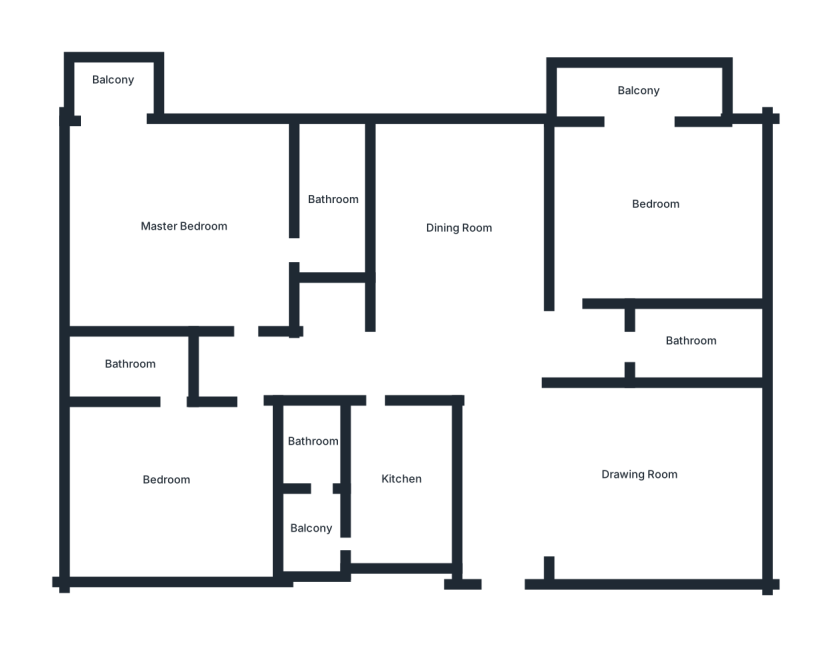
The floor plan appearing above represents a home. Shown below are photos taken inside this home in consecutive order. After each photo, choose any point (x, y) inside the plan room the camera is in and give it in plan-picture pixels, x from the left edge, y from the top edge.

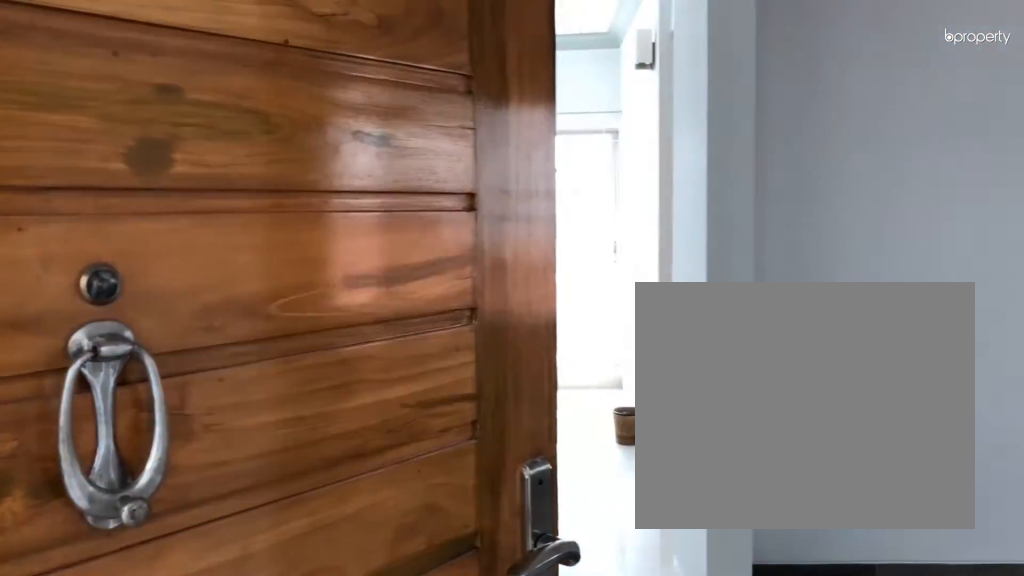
(505, 572)
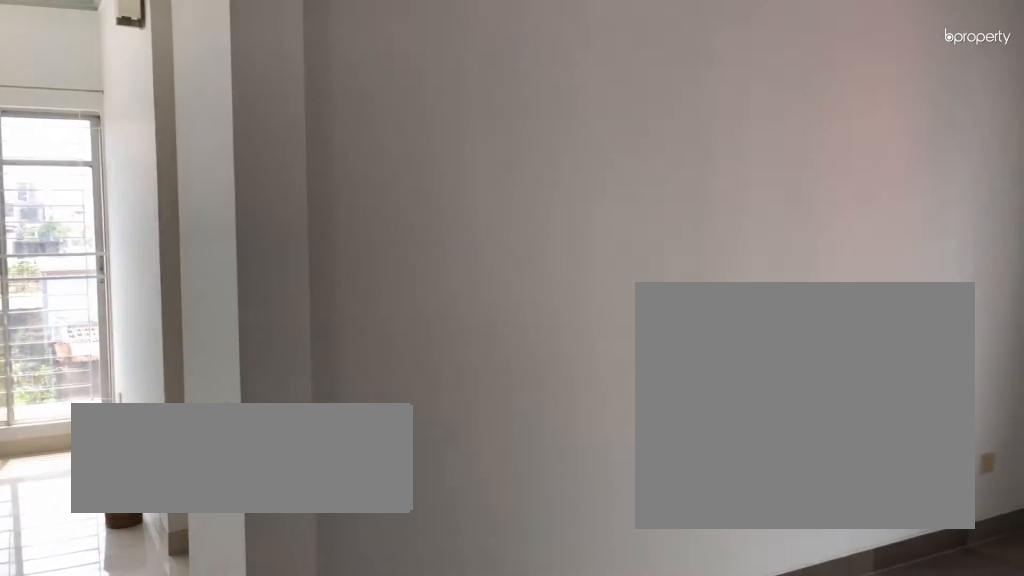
(632, 472)
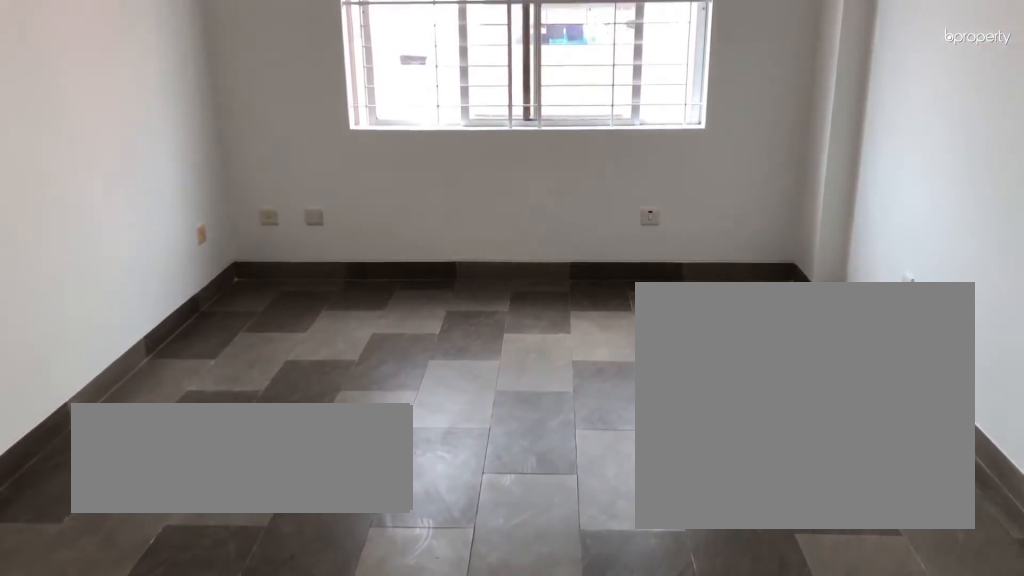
(633, 472)
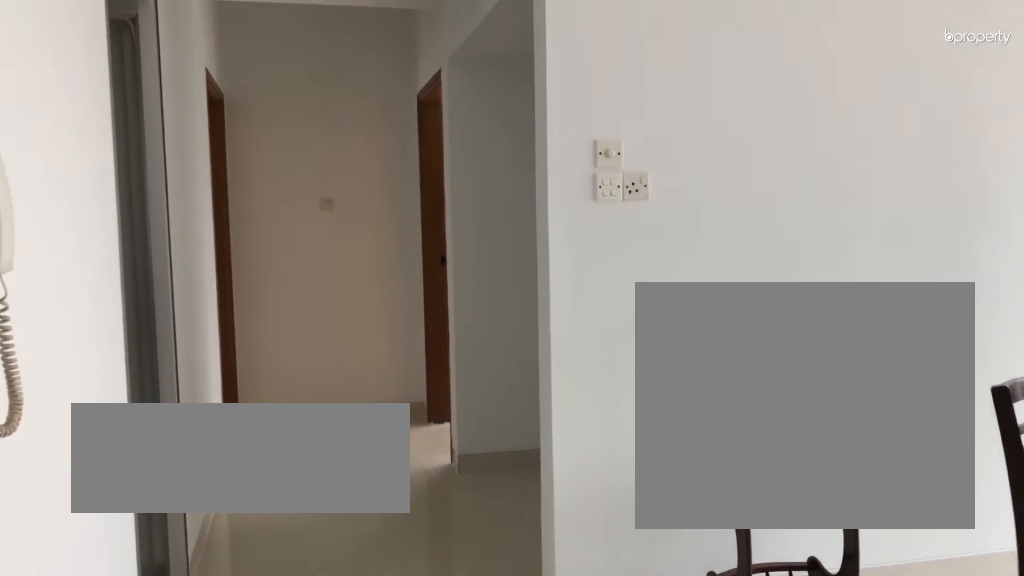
(460, 225)
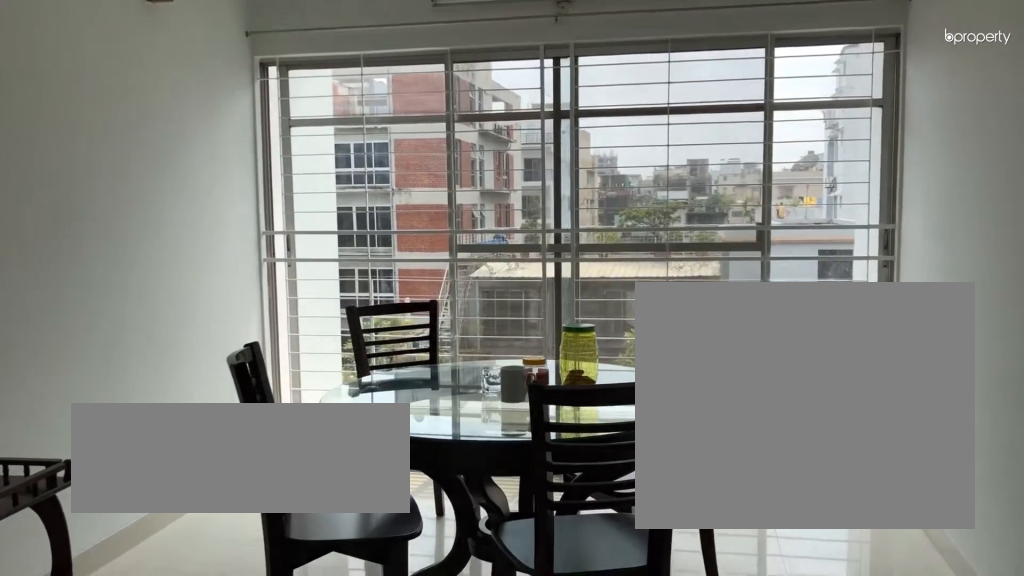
(460, 225)
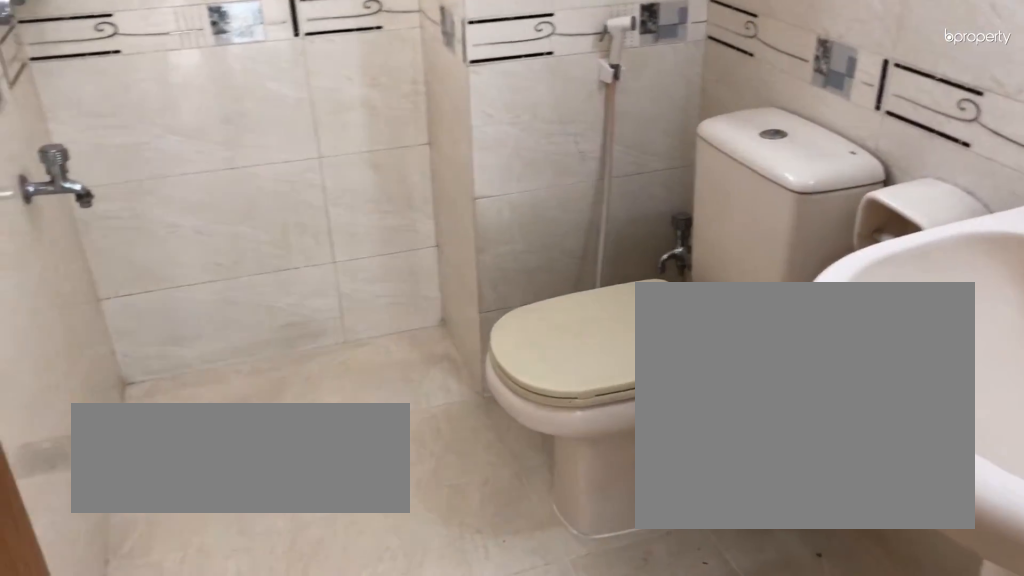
(690, 340)
